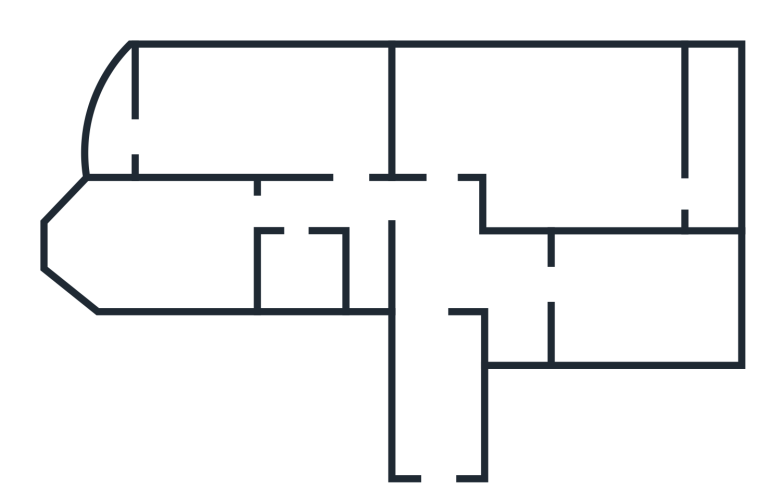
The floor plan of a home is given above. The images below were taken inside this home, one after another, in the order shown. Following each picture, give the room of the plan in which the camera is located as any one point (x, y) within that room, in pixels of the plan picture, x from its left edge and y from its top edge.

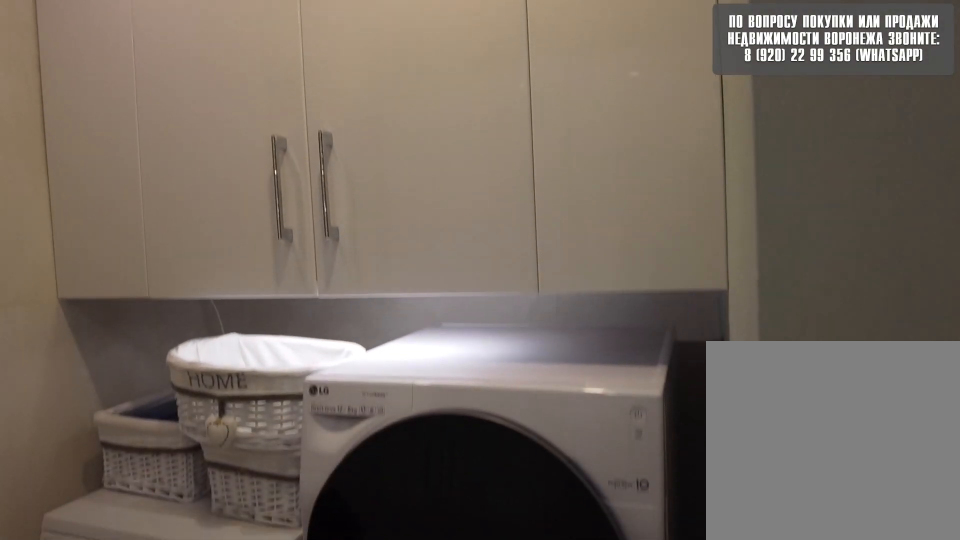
(525, 287)
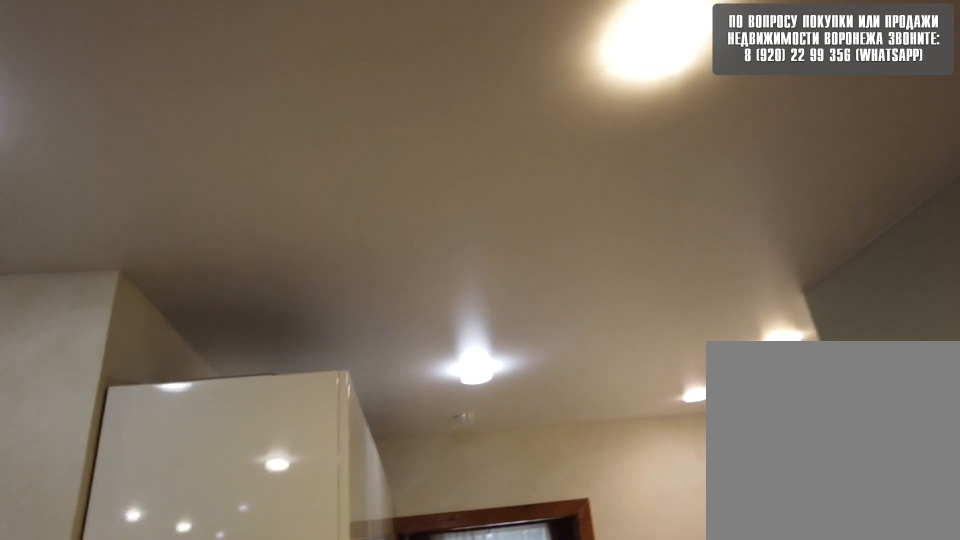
(525, 287)
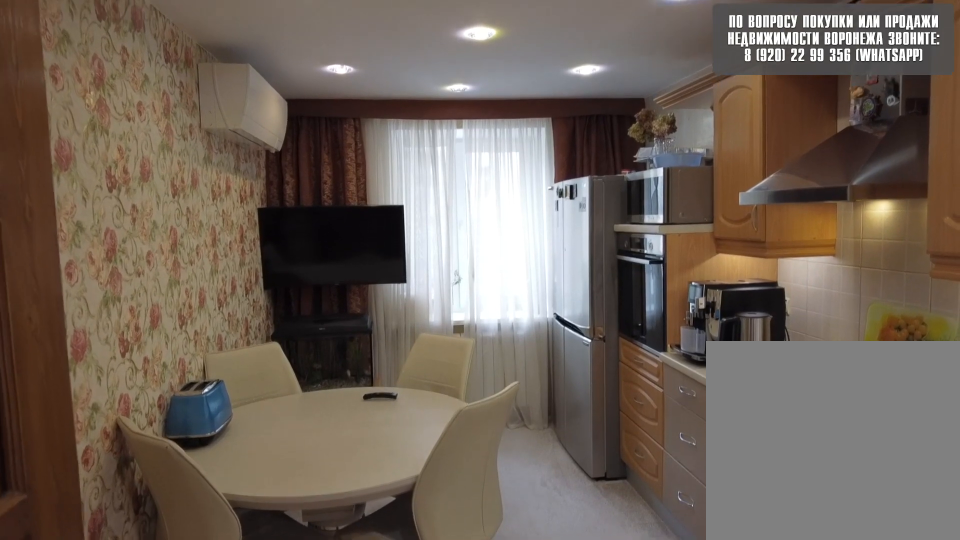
(614, 299)
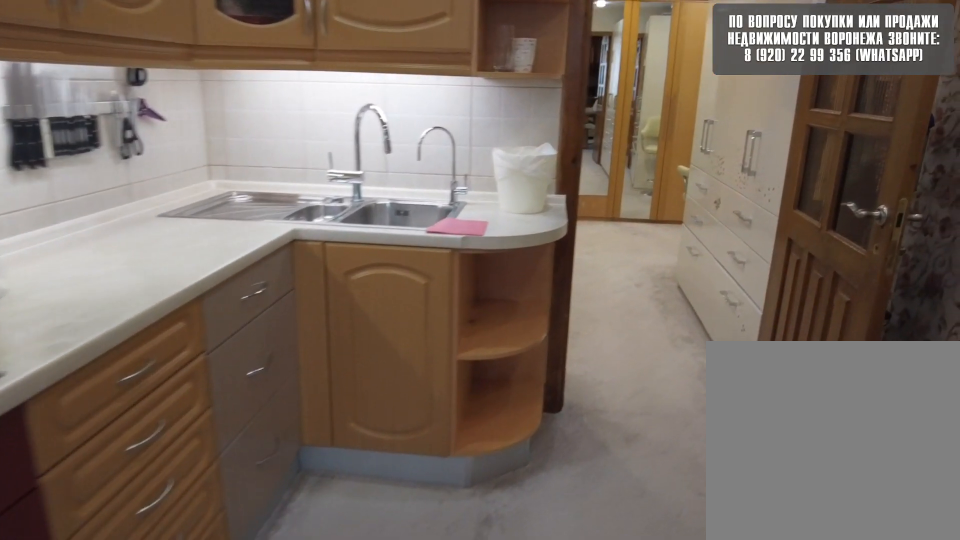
(614, 299)
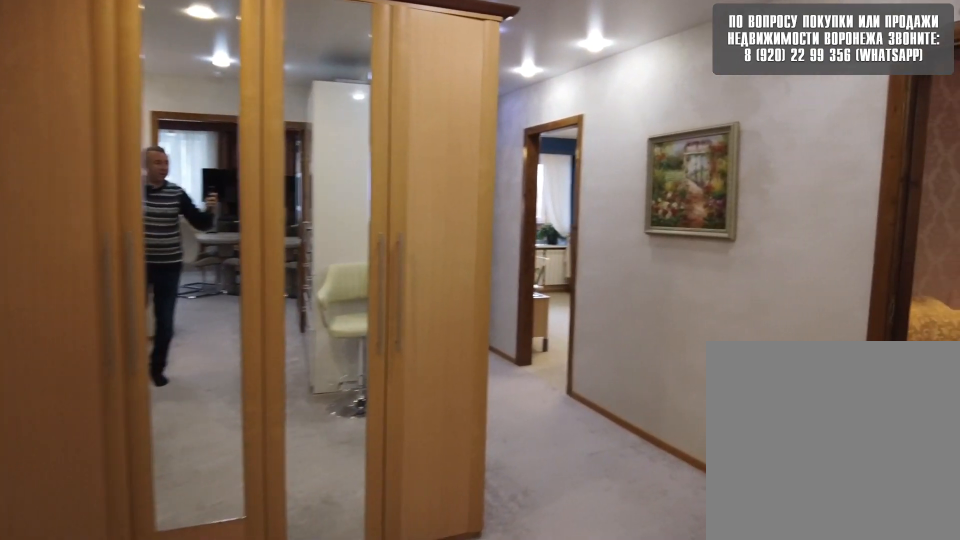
(451, 274)
